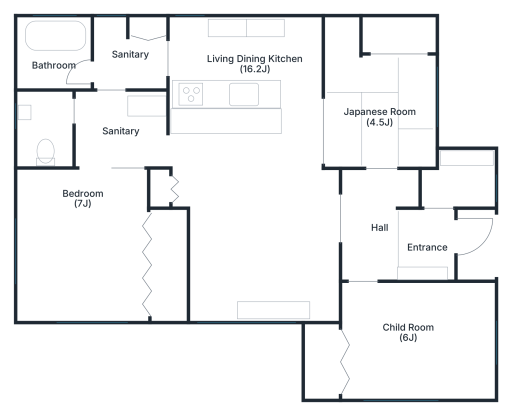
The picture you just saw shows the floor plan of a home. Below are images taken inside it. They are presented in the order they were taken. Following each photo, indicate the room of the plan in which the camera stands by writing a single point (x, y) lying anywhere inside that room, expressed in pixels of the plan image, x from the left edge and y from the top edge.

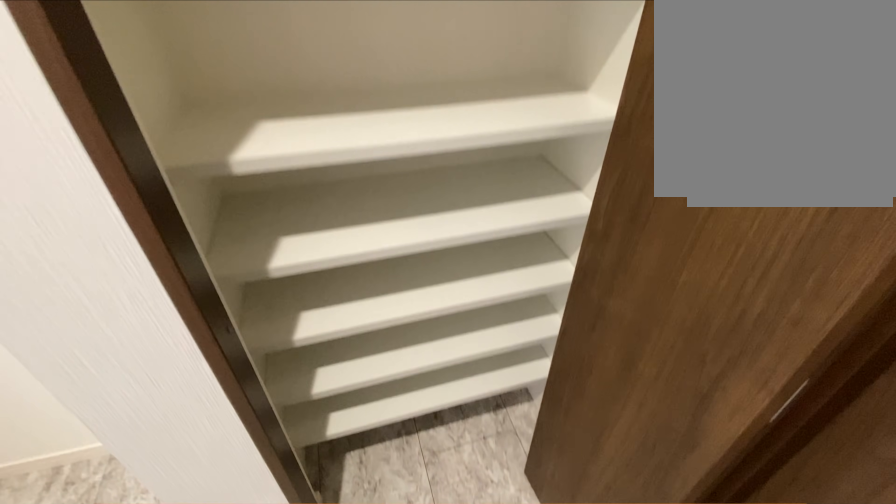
(127, 62)
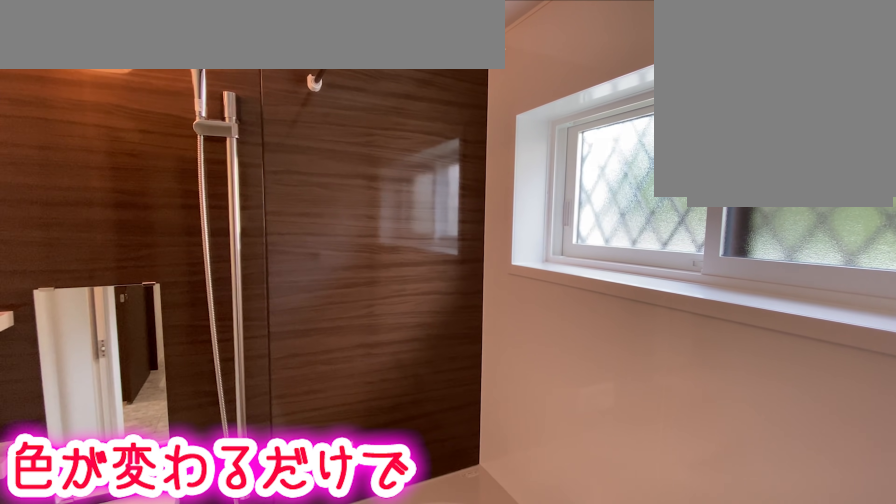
(55, 60)
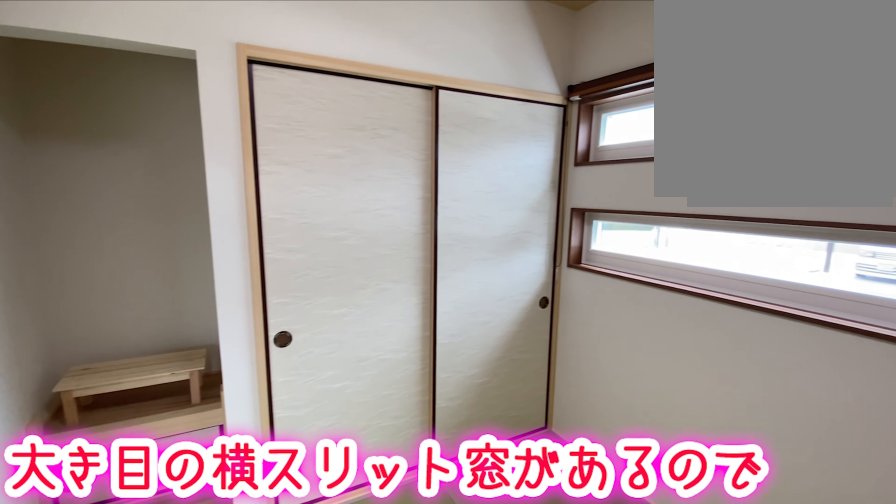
(379, 85)
